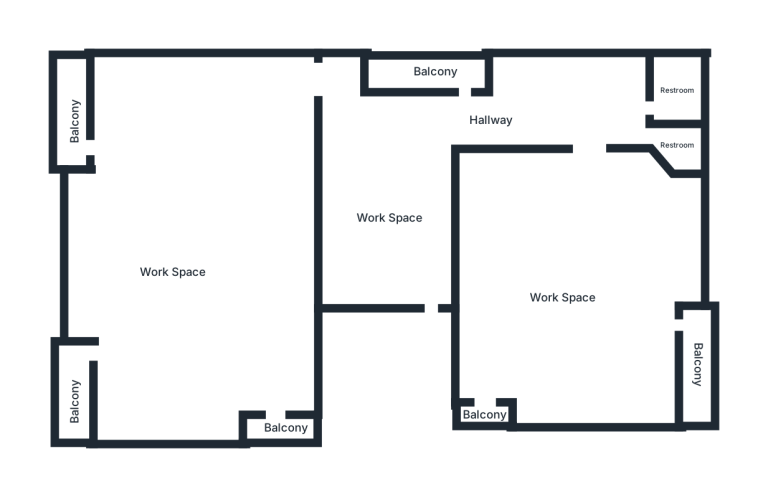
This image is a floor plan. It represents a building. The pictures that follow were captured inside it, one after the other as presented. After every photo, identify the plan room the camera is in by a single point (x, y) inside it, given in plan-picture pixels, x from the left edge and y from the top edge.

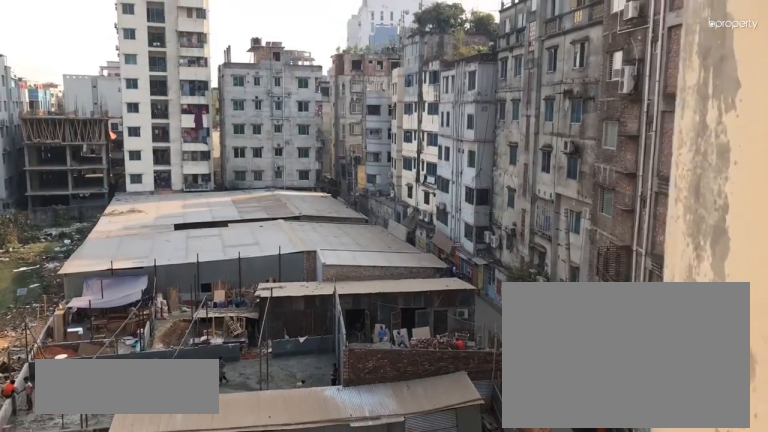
(286, 426)
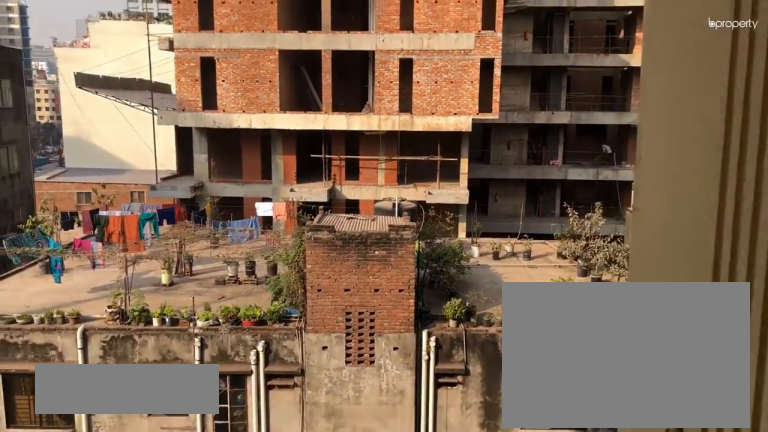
(441, 73)
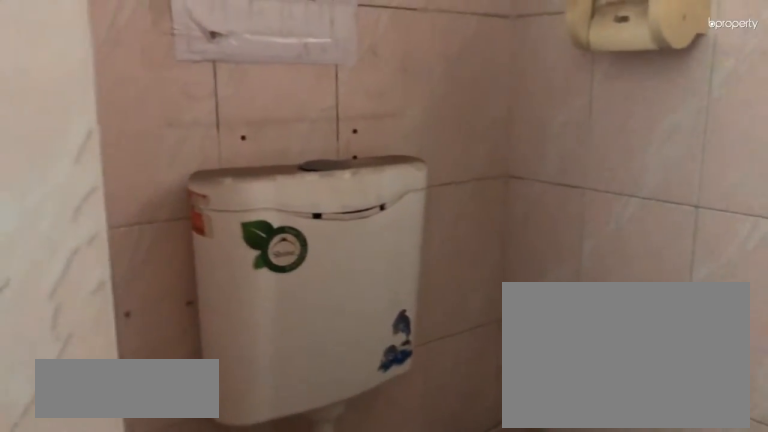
(679, 100)
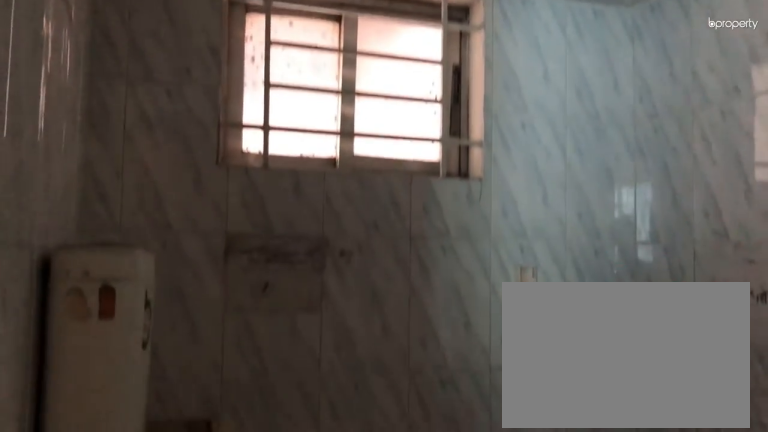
(681, 148)
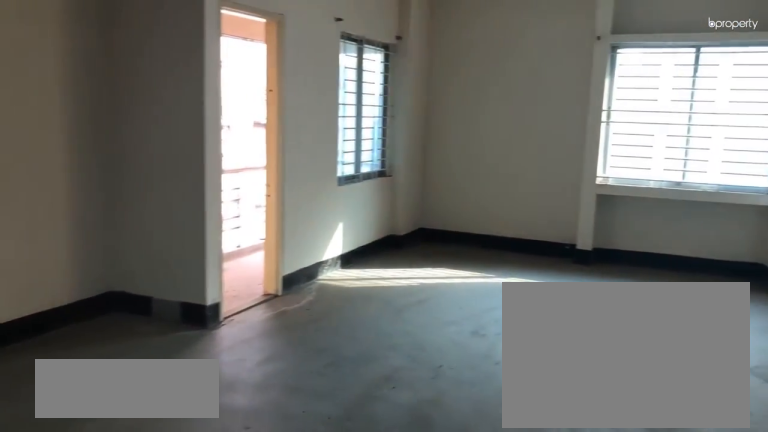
(563, 291)
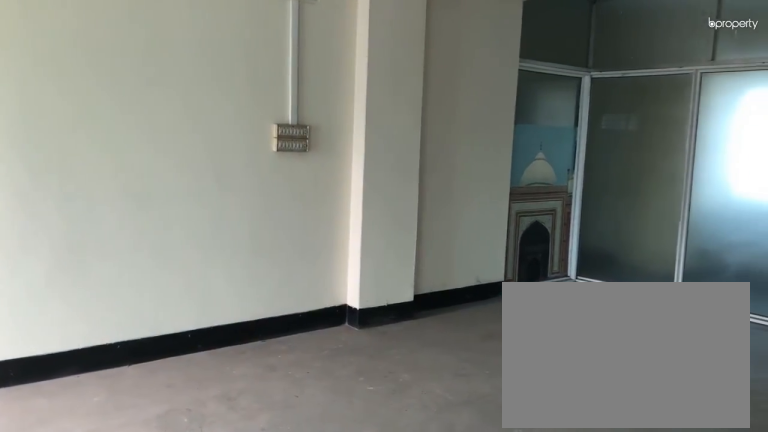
(563, 291)
